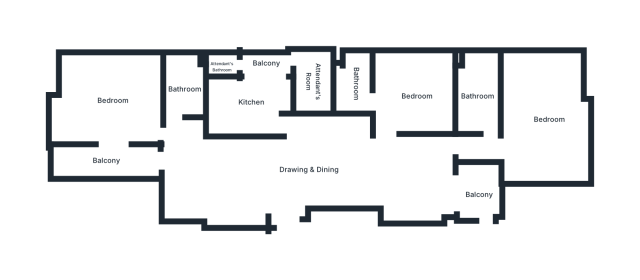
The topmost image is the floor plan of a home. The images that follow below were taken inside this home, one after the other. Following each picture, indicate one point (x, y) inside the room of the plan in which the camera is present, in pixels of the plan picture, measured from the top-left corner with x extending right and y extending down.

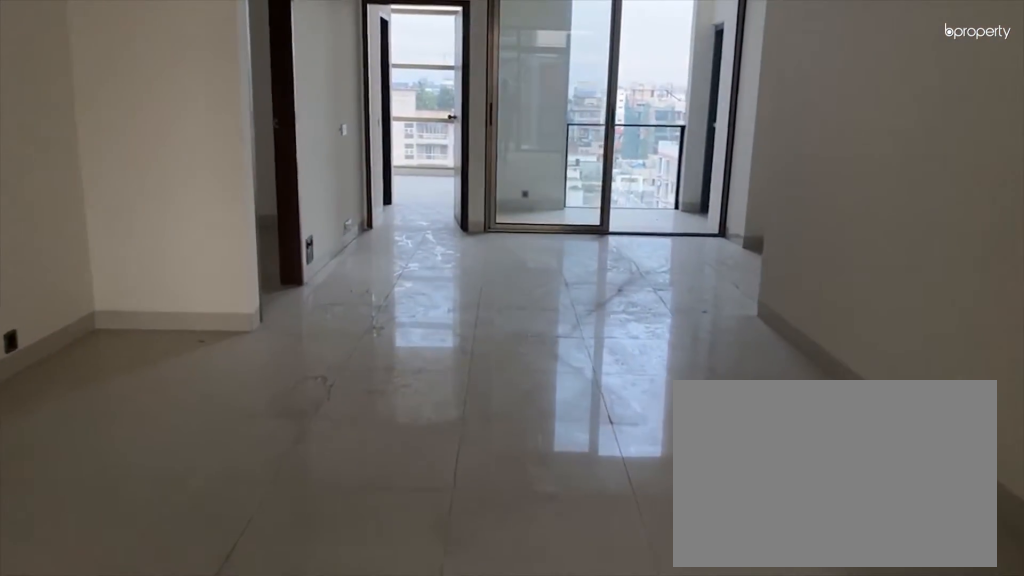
(290, 176)
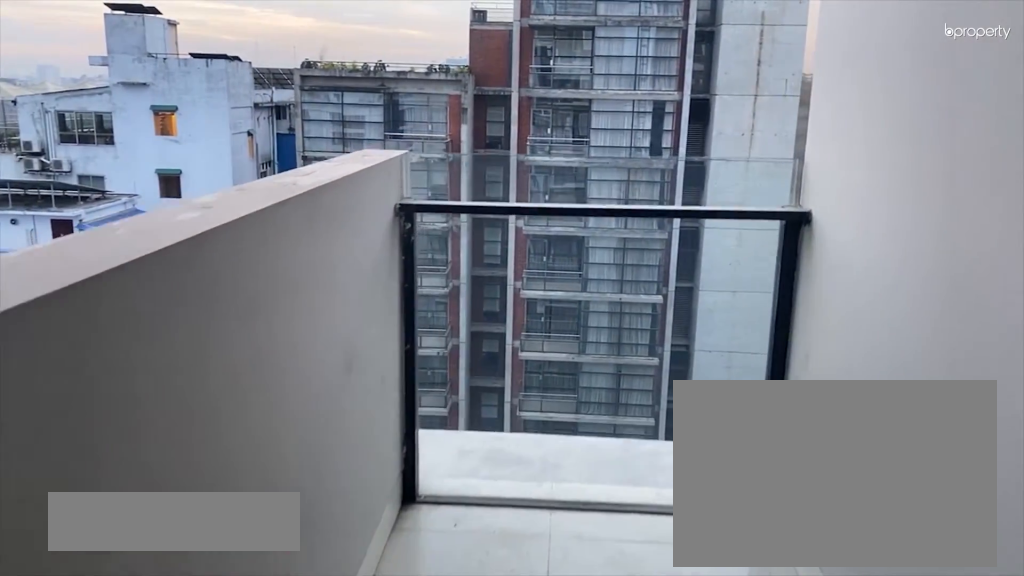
(105, 160)
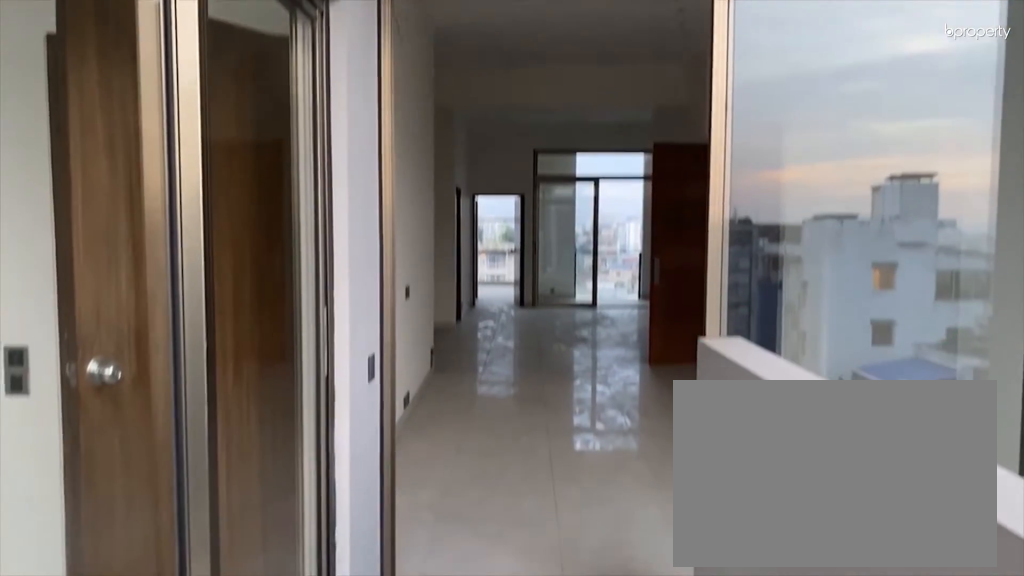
(105, 160)
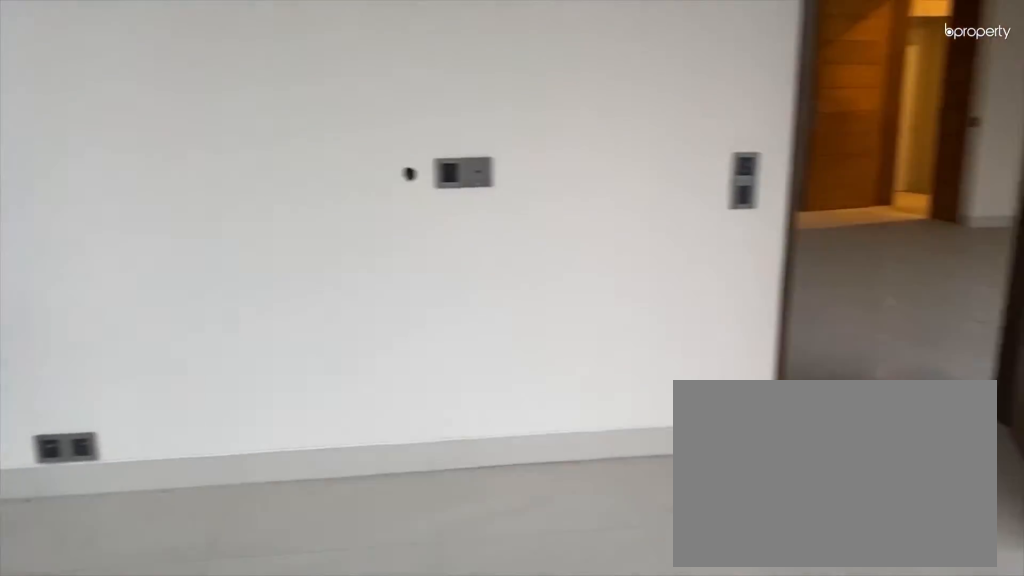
(112, 100)
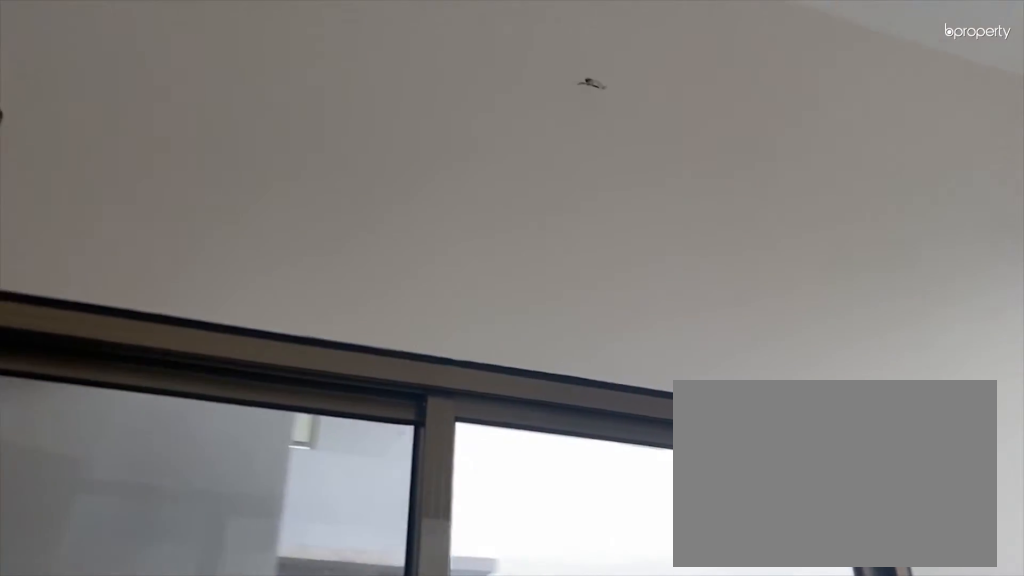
(112, 100)
